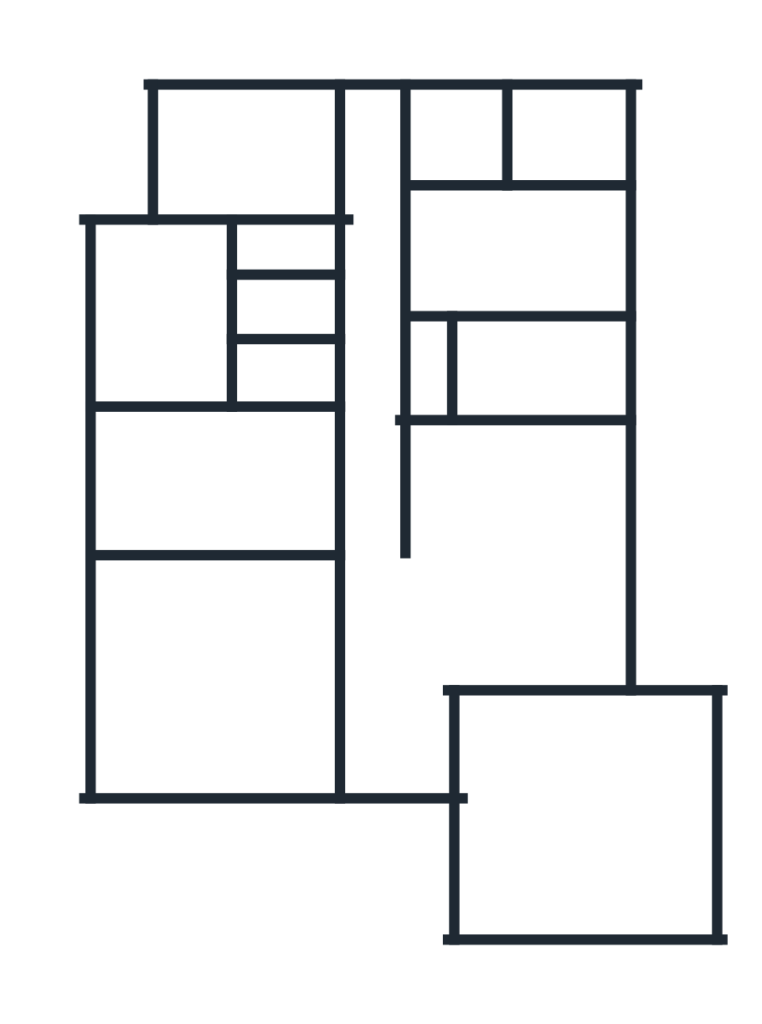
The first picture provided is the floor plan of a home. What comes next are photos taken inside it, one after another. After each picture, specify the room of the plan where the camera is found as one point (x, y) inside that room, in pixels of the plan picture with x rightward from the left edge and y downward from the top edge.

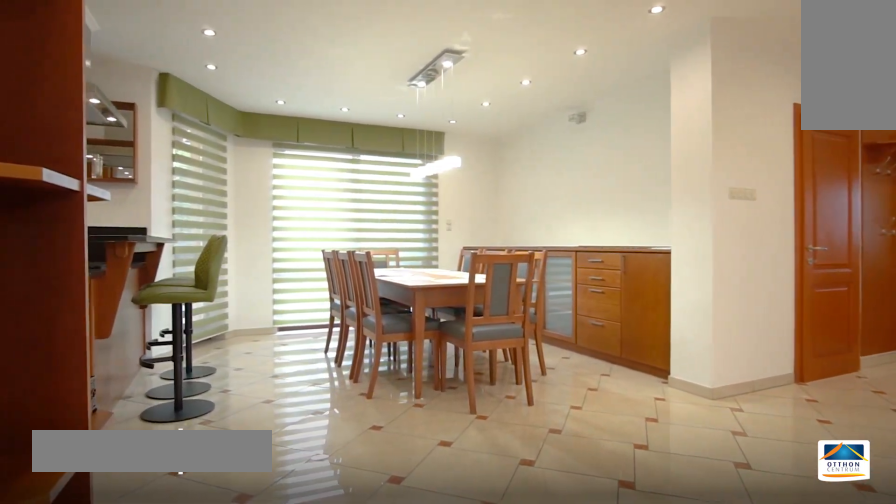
(530, 569)
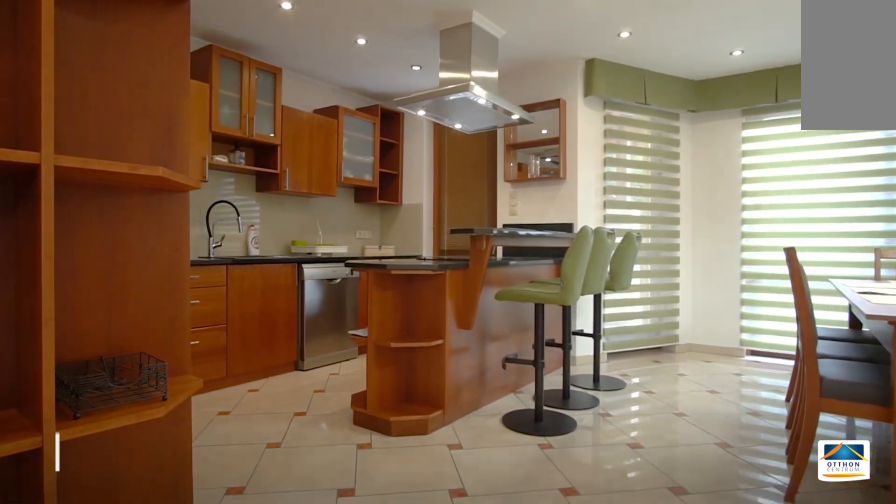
(532, 569)
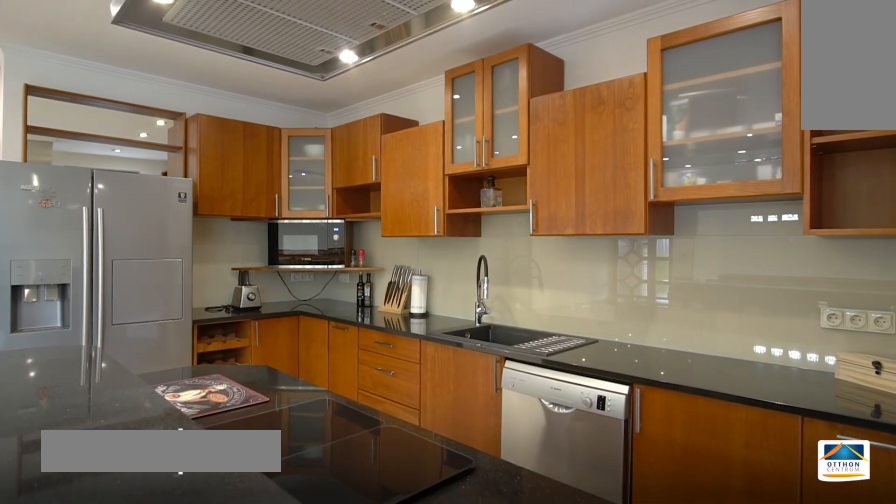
(516, 482)
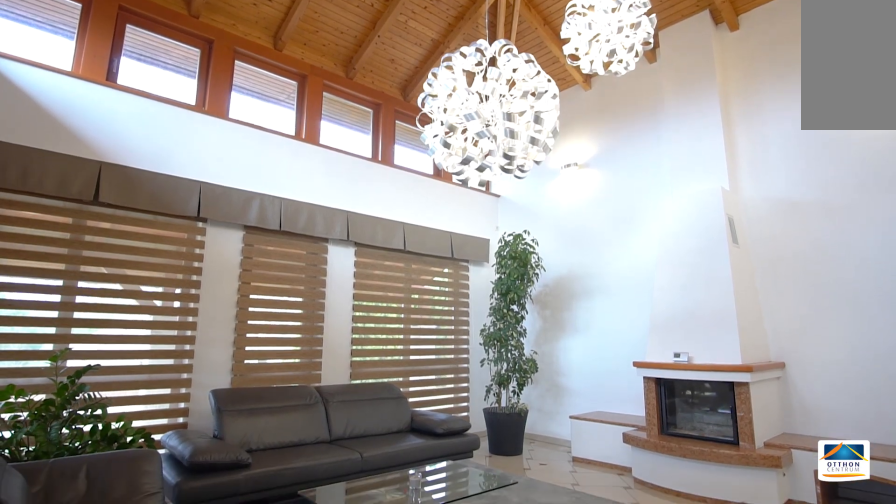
(221, 677)
